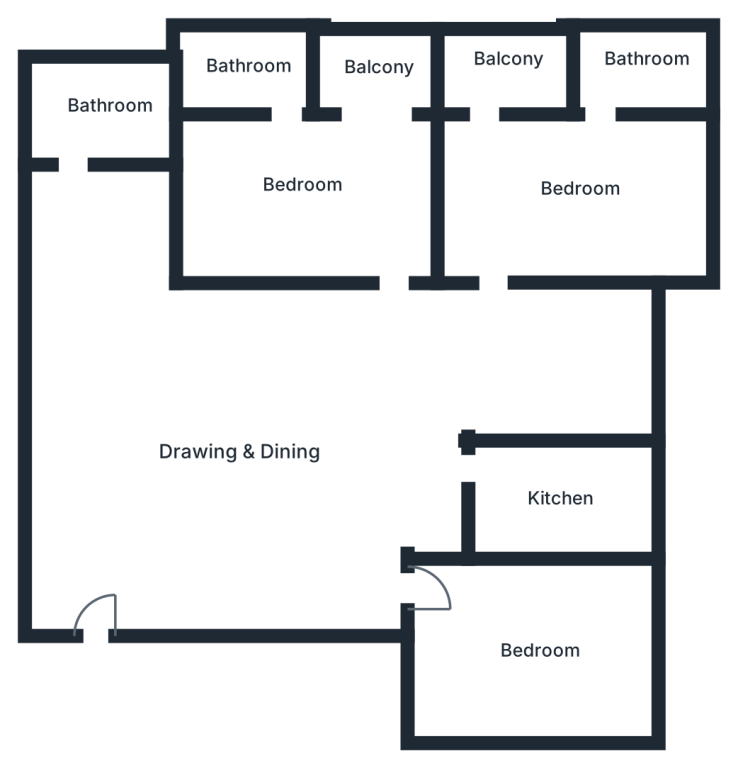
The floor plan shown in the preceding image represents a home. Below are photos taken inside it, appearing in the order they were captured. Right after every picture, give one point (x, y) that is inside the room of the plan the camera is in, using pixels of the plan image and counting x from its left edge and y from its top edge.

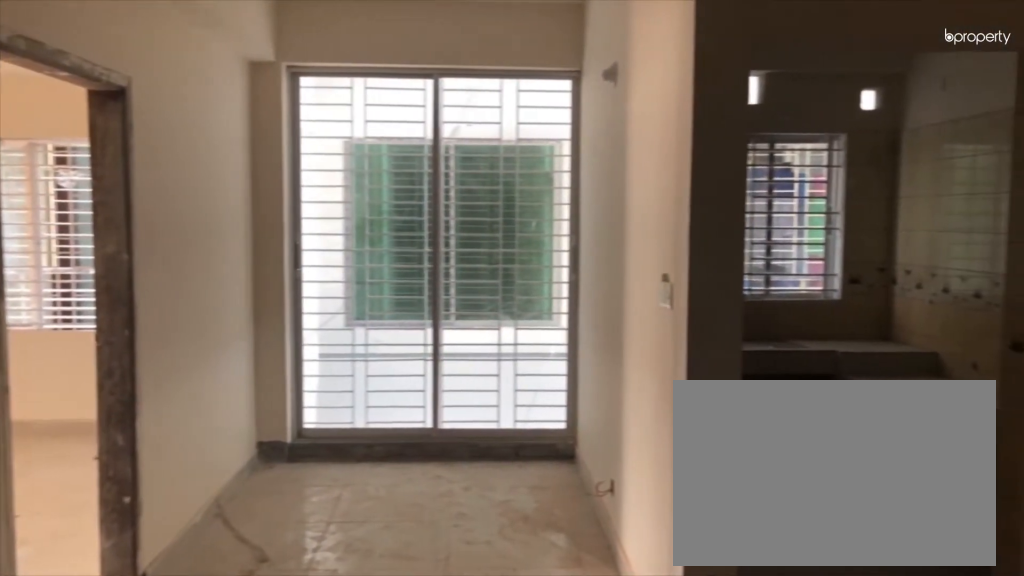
(233, 432)
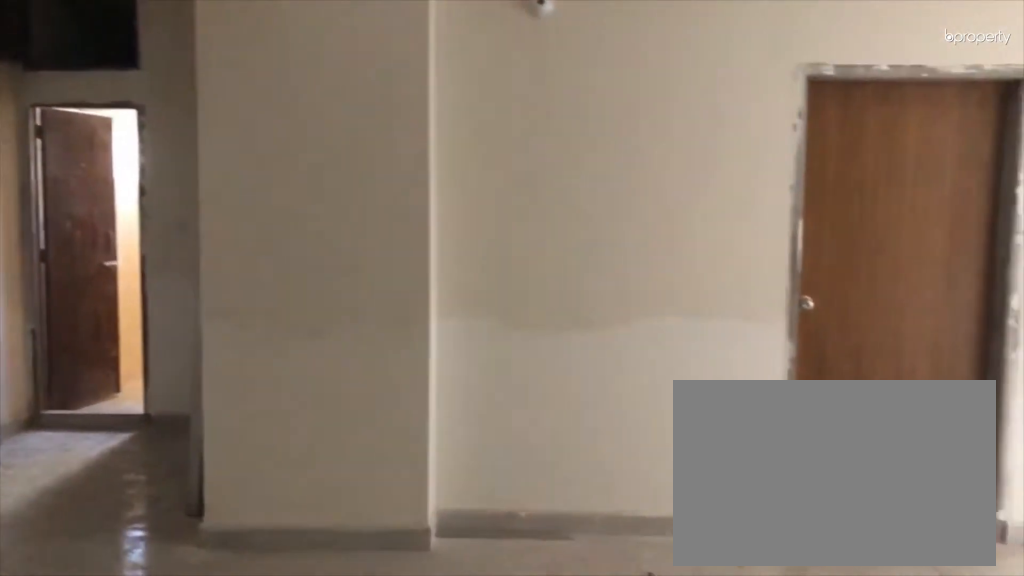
(233, 432)
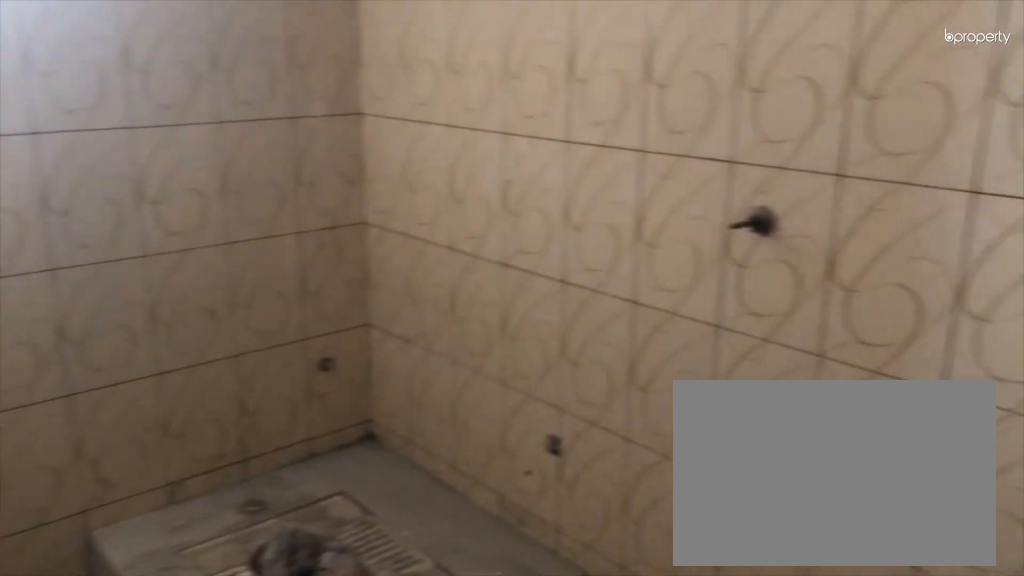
(110, 107)
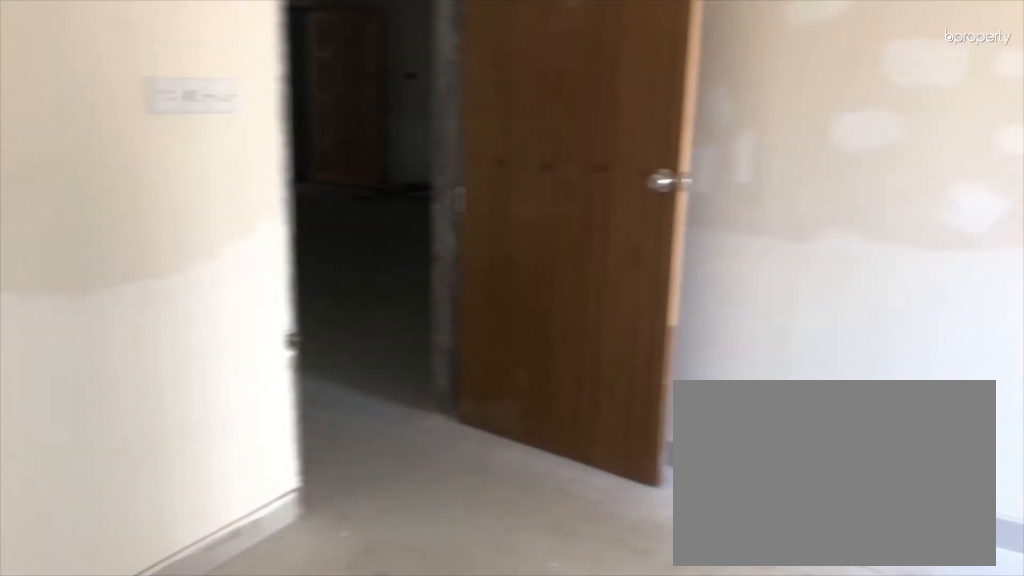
(585, 191)
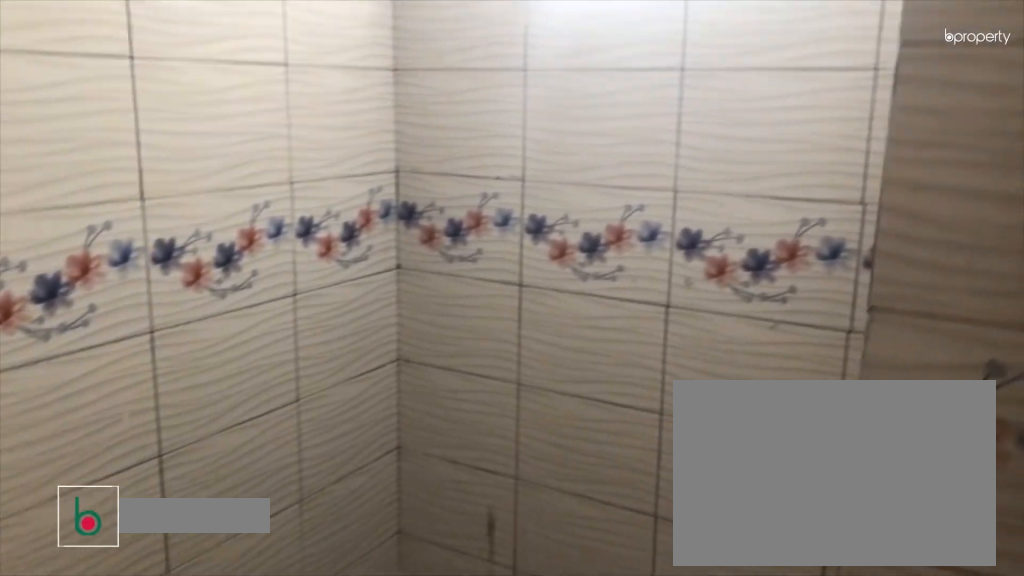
(641, 72)
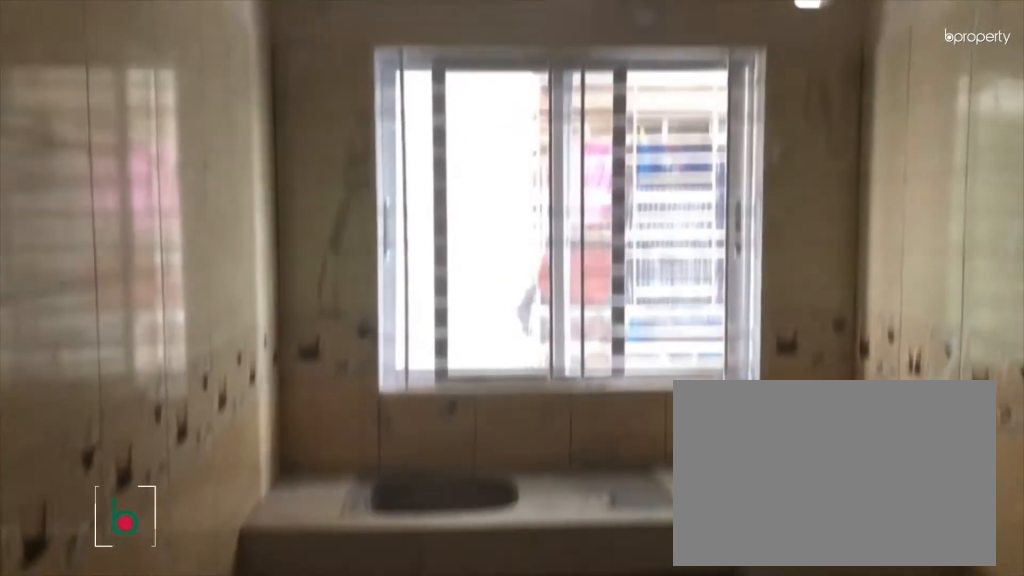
(562, 502)
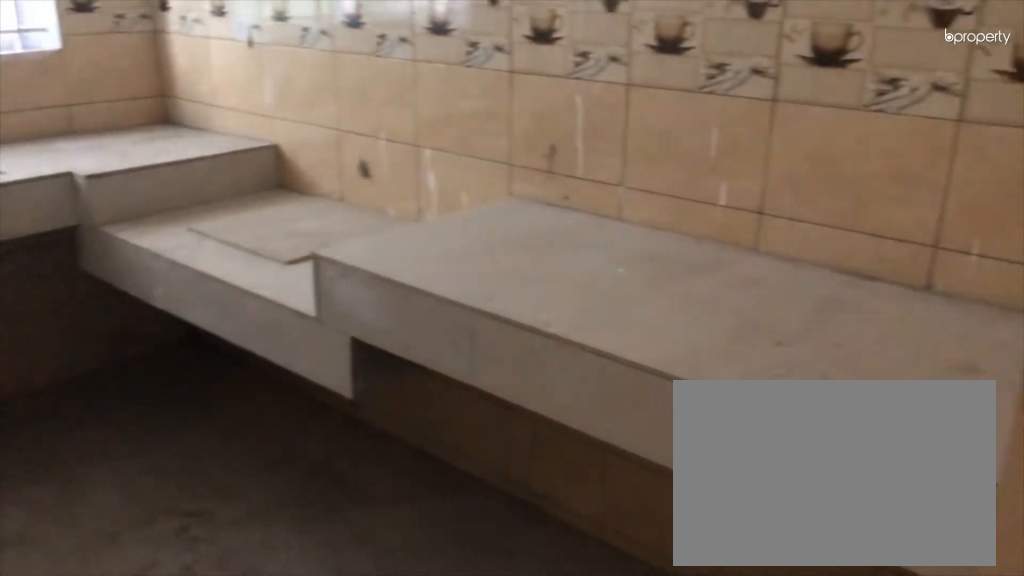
(562, 502)
